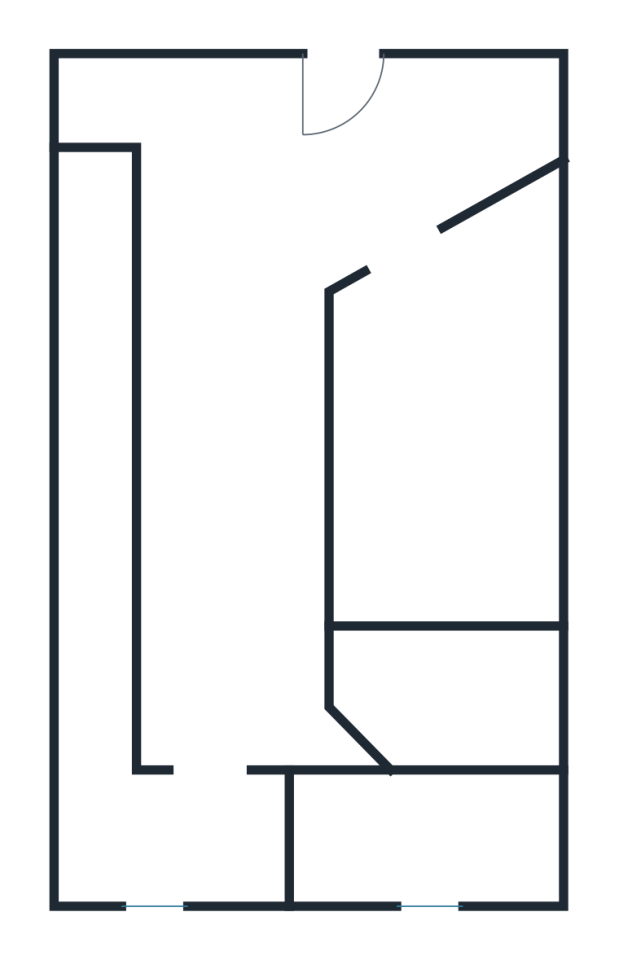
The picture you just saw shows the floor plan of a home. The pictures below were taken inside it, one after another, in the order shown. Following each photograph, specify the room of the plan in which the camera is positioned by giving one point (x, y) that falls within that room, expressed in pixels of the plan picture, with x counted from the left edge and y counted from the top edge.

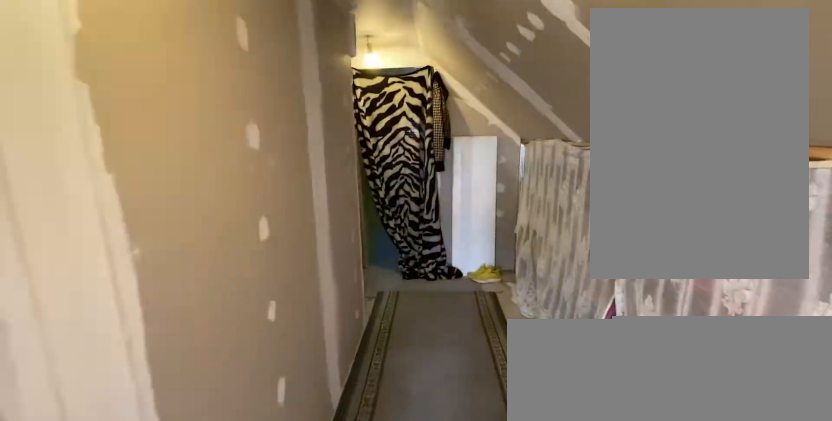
(233, 503)
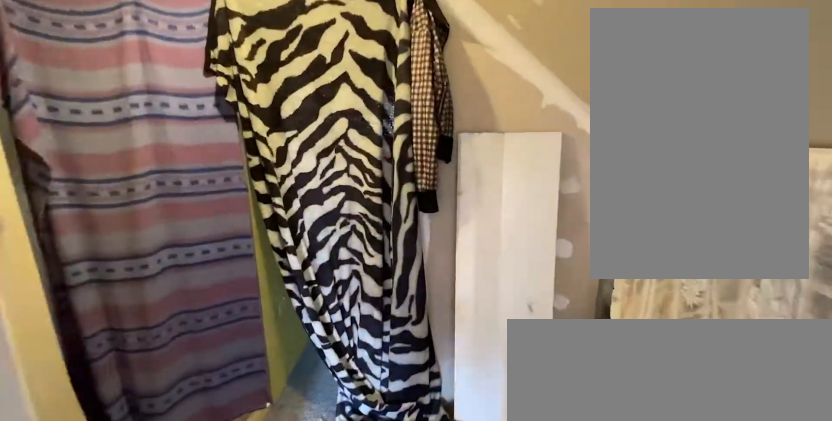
(234, 503)
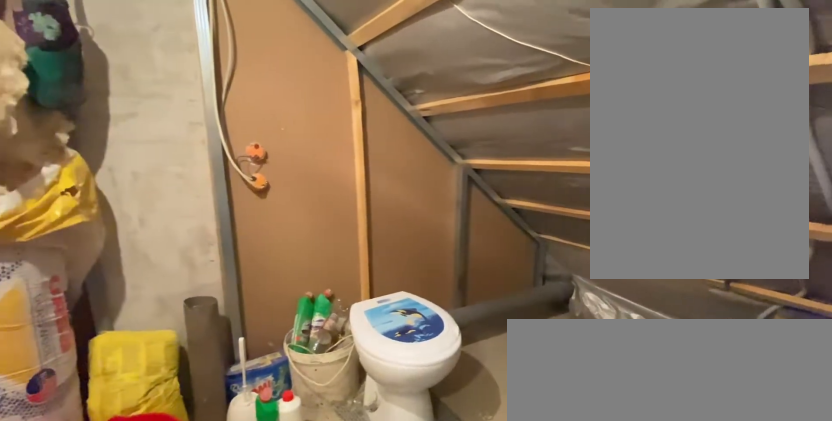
(450, 702)
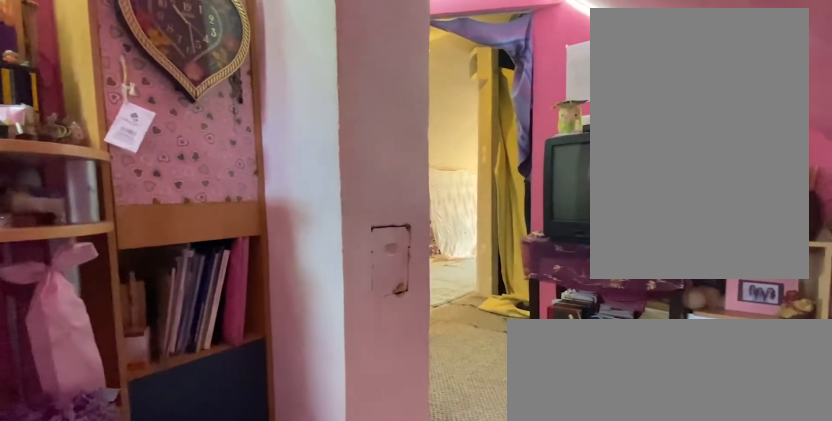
(419, 846)
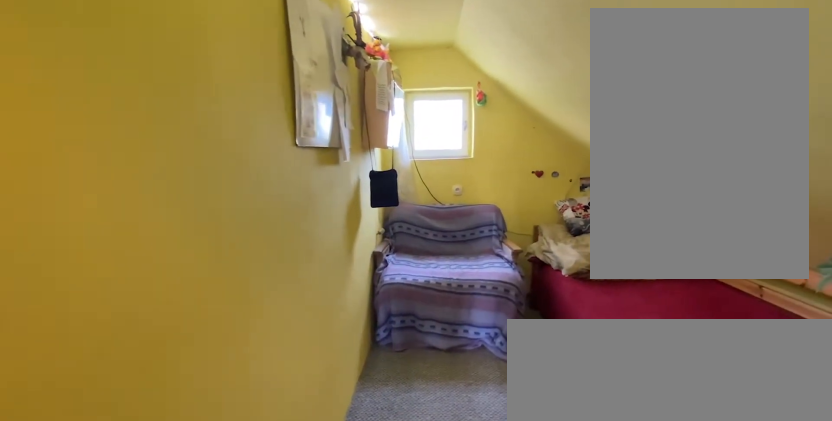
(163, 845)
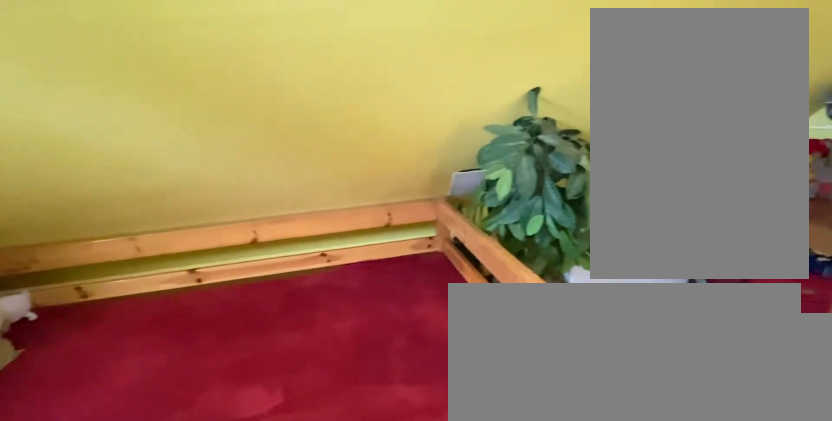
(162, 845)
